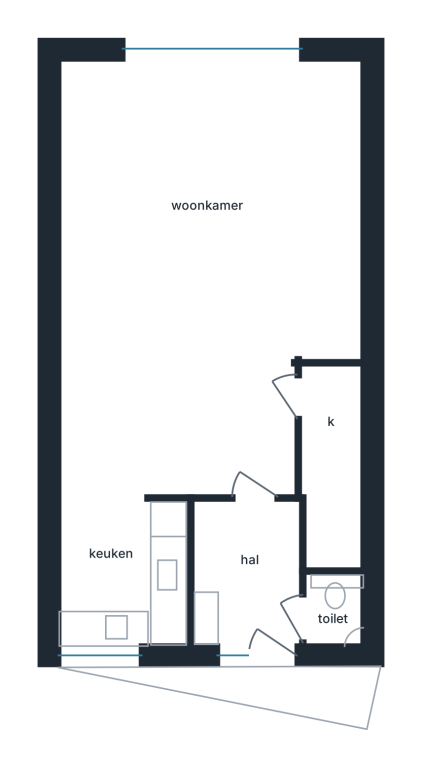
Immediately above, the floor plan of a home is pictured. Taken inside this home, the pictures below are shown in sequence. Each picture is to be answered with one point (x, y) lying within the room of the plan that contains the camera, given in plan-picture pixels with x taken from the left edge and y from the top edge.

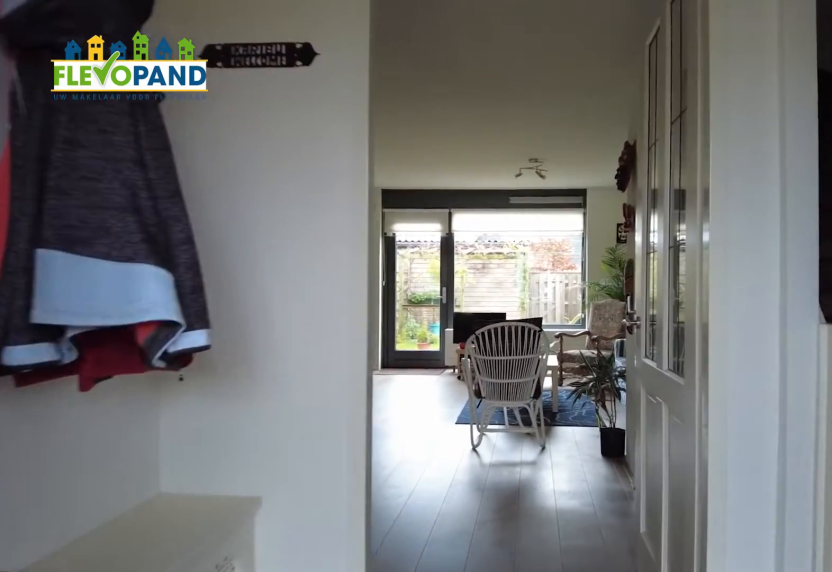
(253, 571)
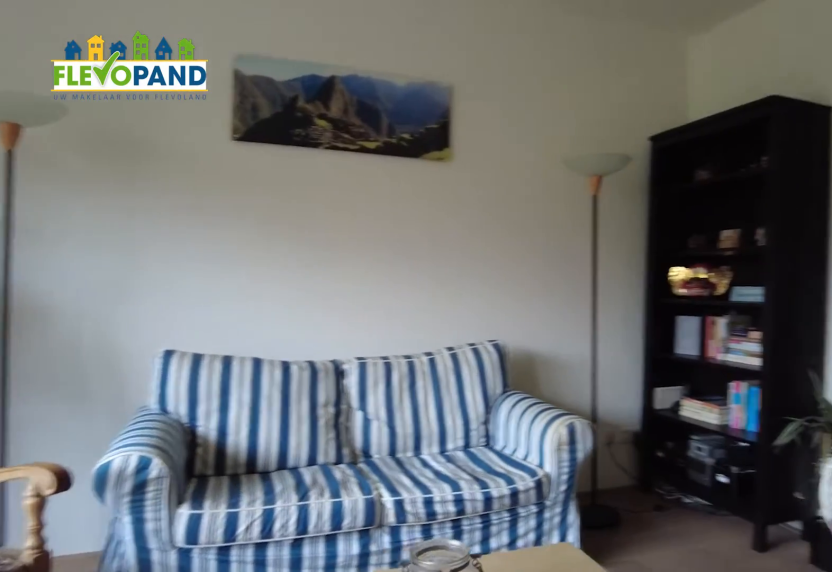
(237, 264)
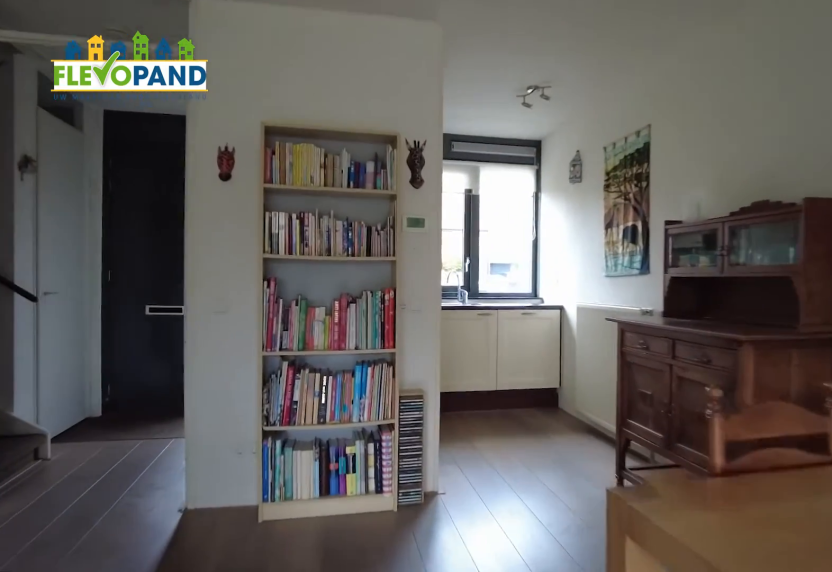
(237, 264)
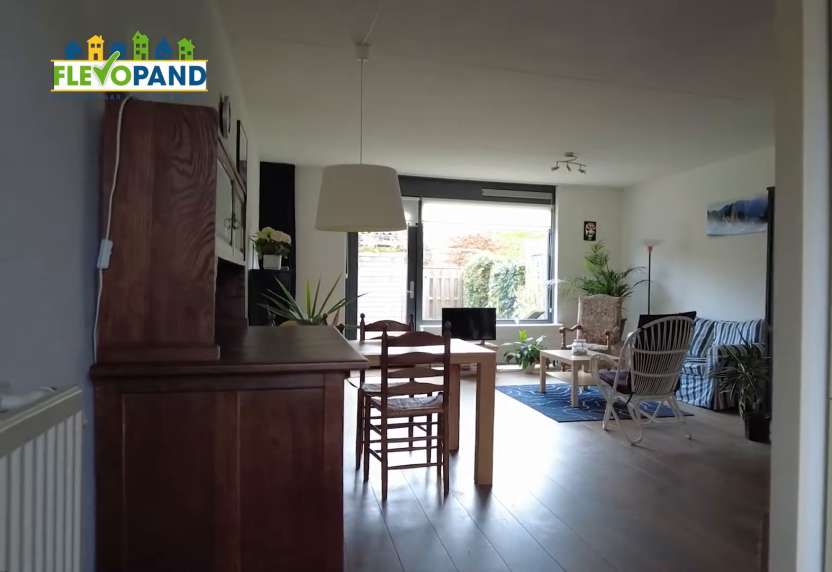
(120, 574)
